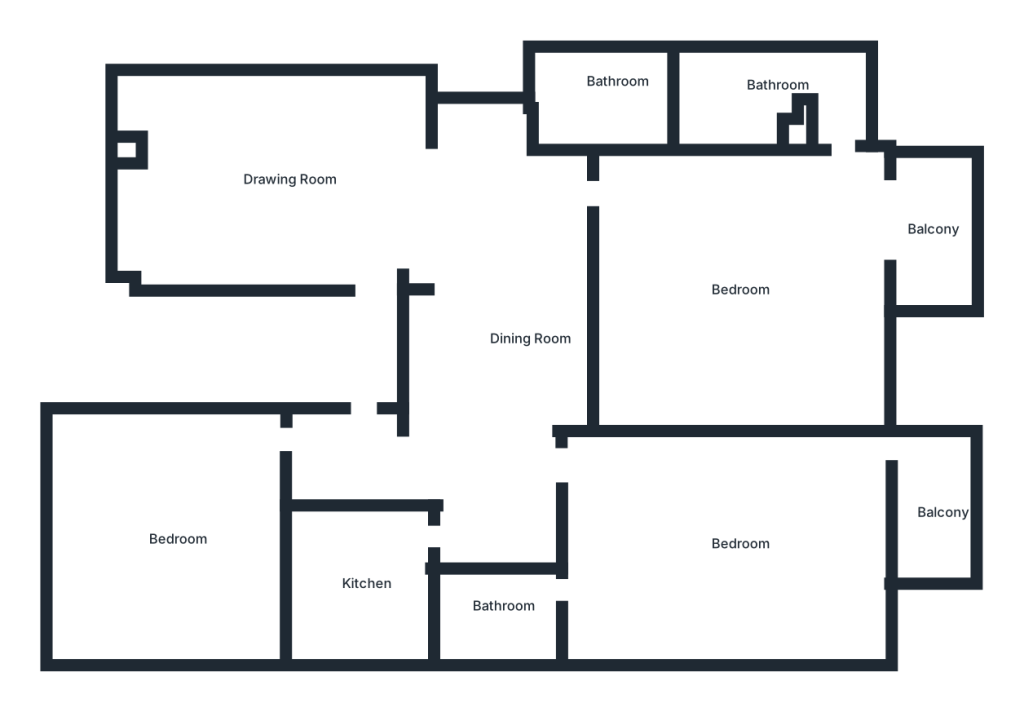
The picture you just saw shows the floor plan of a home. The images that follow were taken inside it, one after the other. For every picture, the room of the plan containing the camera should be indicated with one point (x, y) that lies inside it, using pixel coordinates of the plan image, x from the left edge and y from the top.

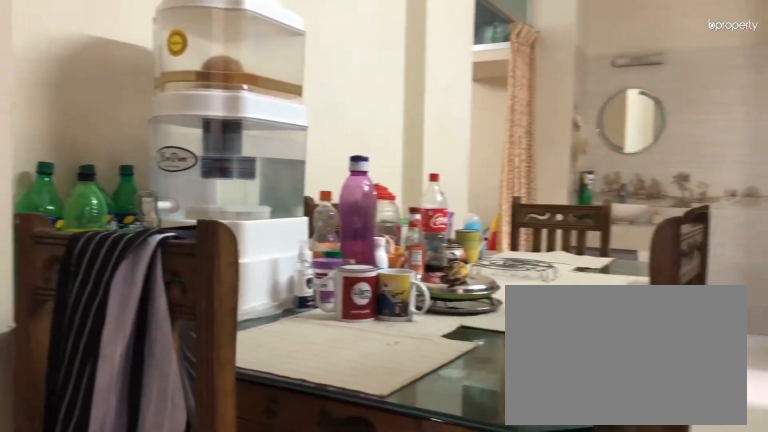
(544, 357)
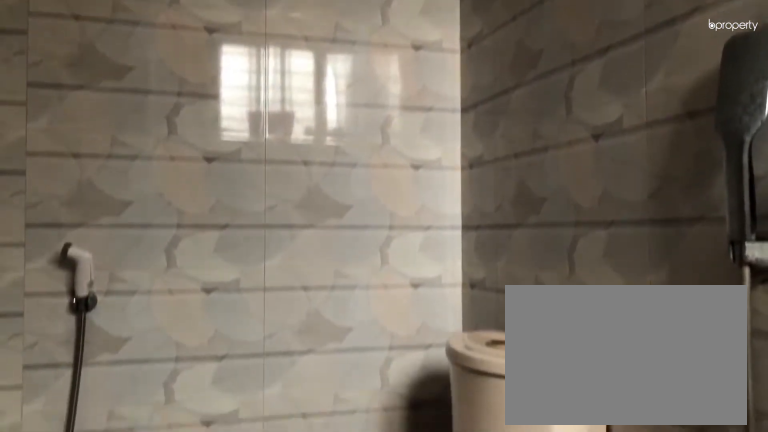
(758, 103)
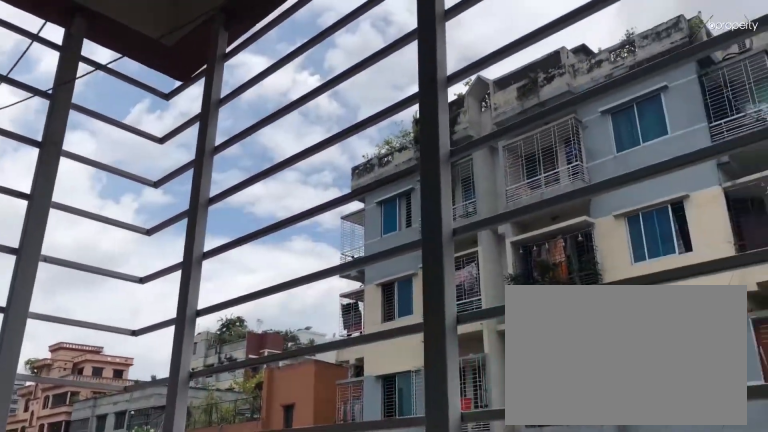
(936, 240)
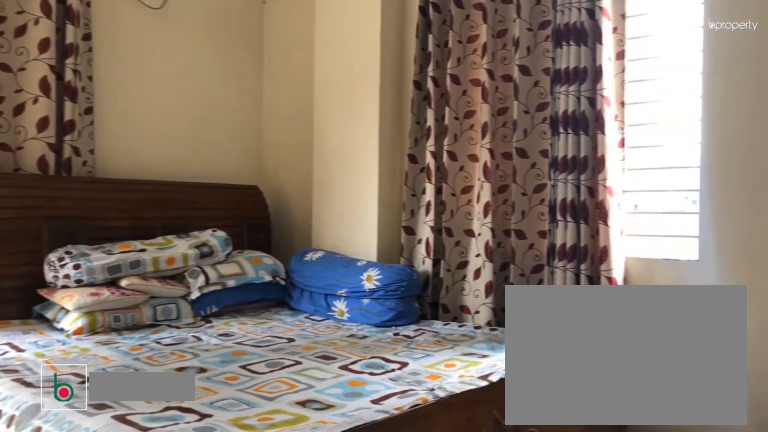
(714, 553)
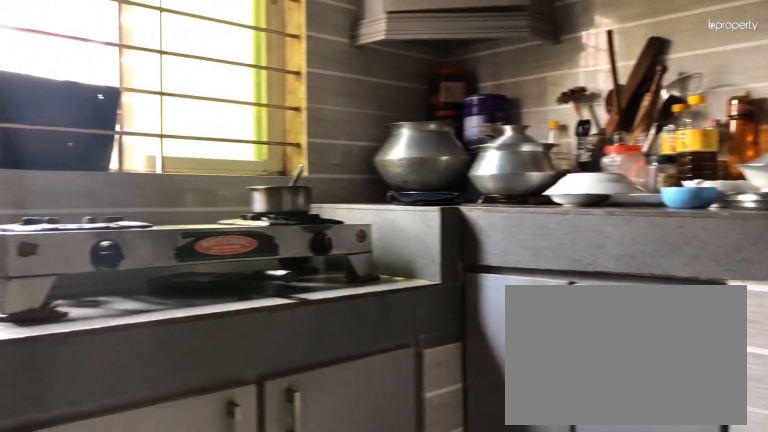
(362, 582)
